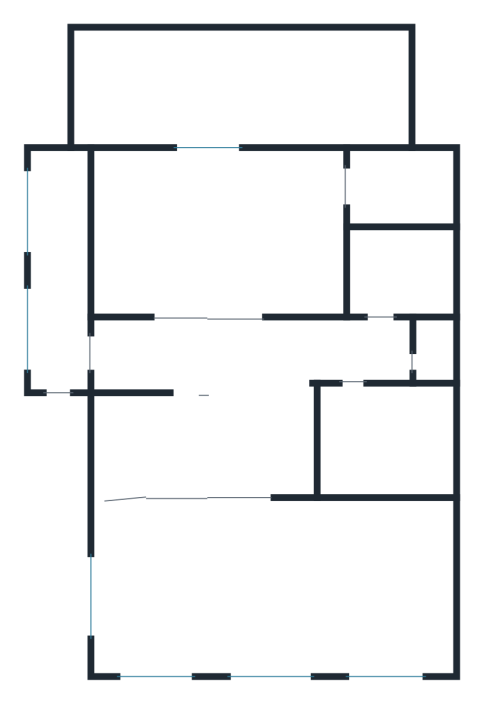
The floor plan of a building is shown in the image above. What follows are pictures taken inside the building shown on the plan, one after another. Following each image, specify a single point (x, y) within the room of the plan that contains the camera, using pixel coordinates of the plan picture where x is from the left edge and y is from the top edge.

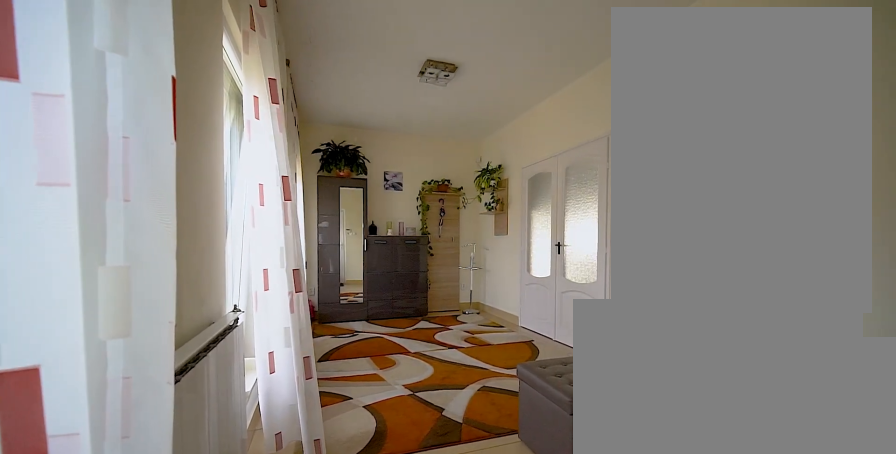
(59, 309)
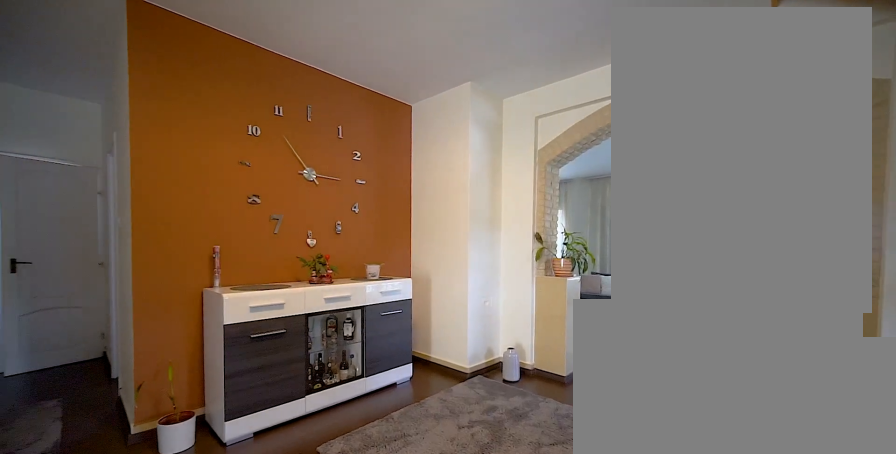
(227, 411)
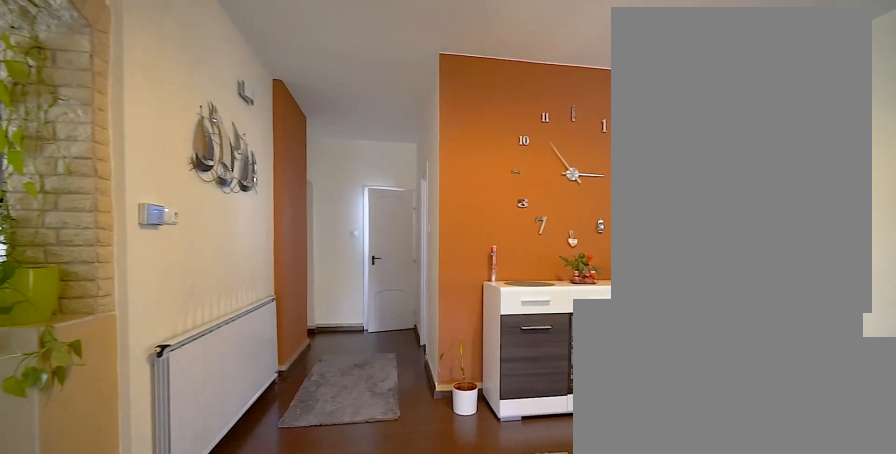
(227, 410)
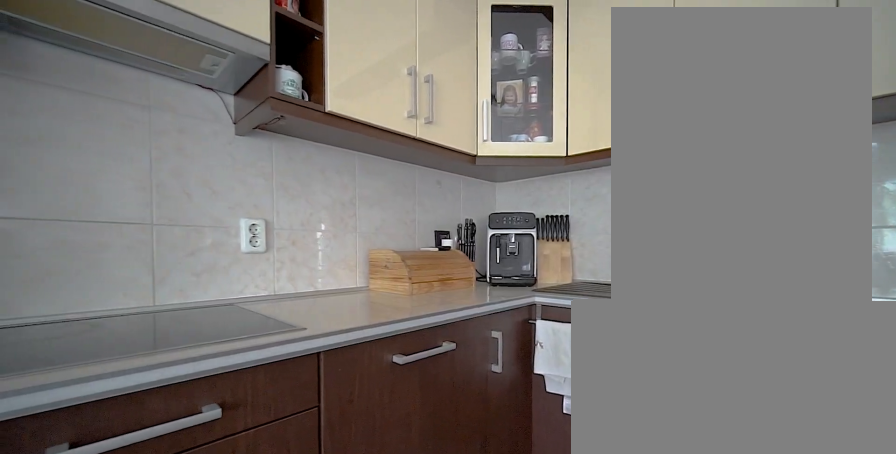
(222, 245)
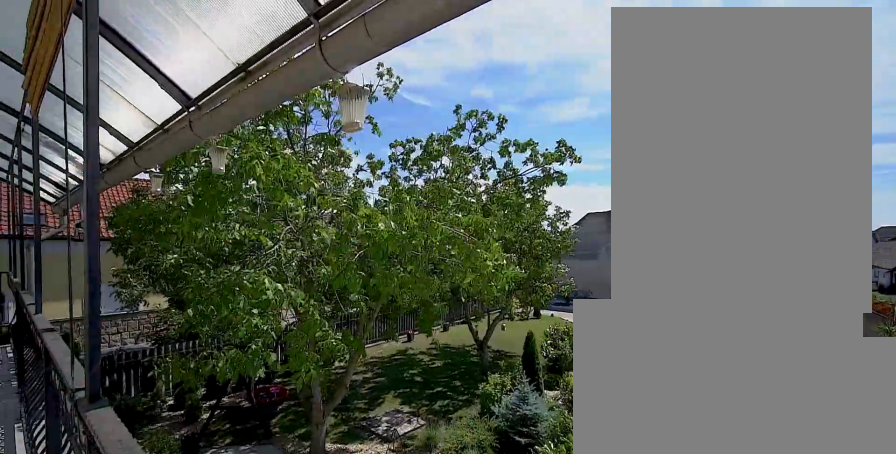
(256, 82)
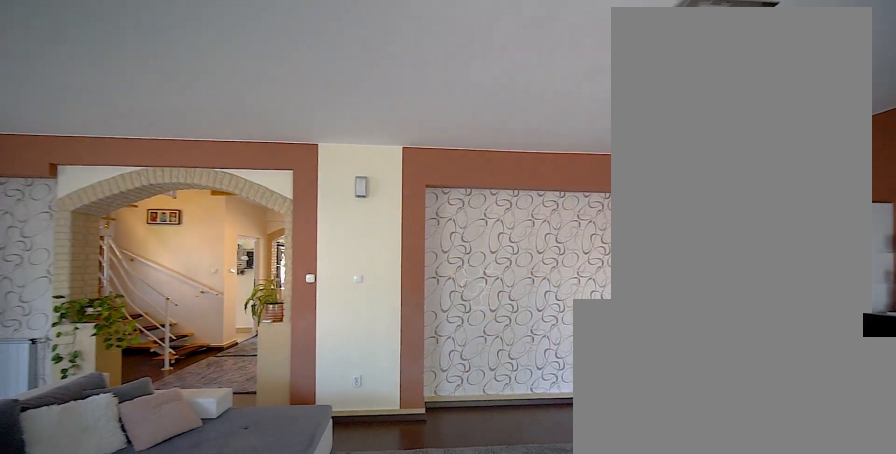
(280, 587)
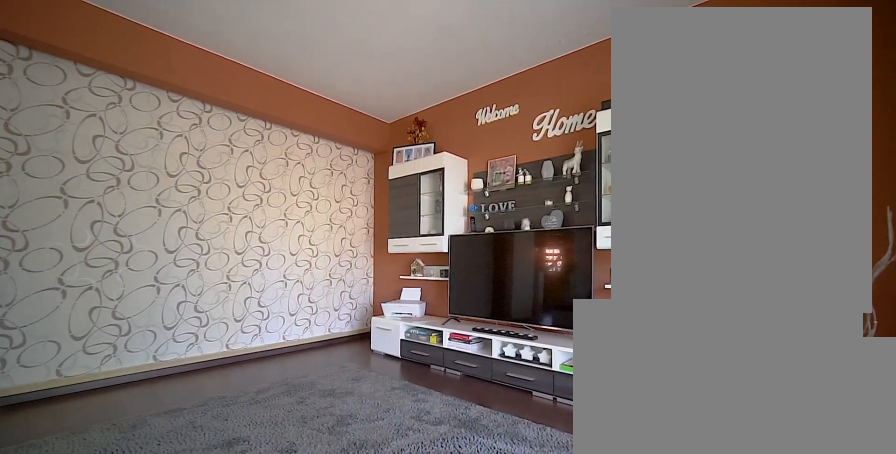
(280, 587)
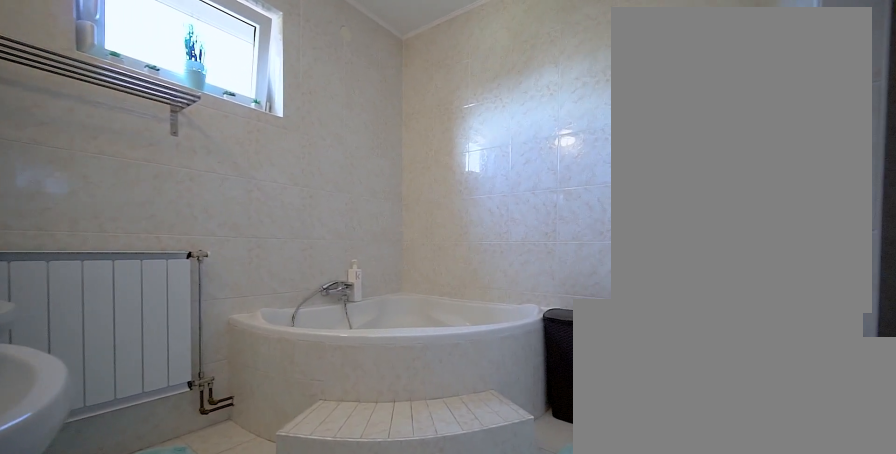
(391, 436)
